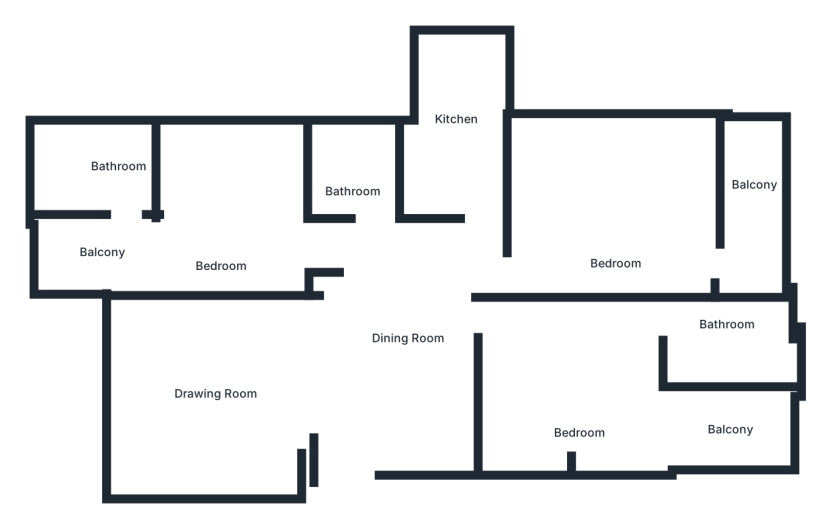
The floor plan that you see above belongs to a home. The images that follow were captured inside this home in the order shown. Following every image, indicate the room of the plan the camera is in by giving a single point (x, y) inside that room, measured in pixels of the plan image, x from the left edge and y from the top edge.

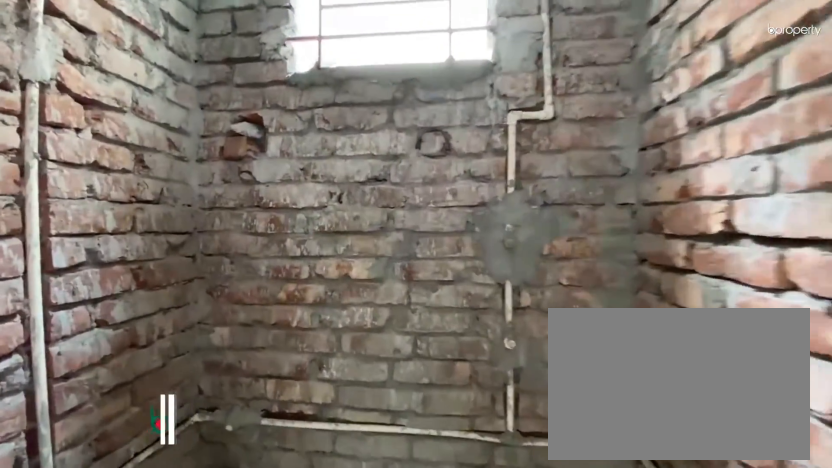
(353, 167)
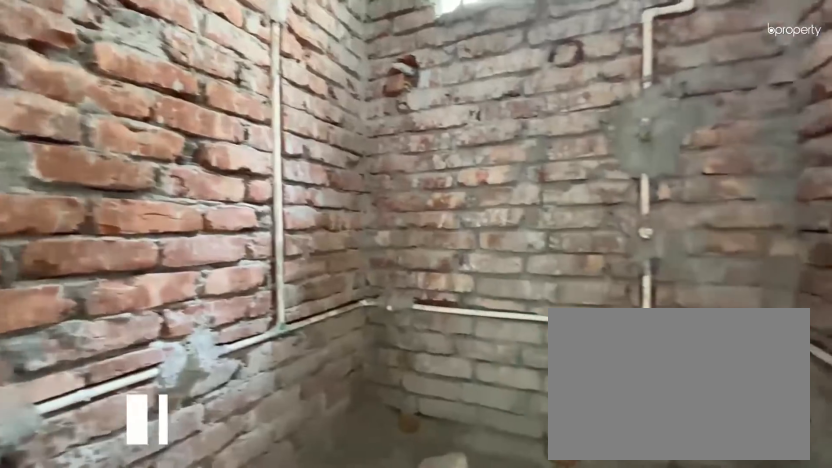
(353, 167)
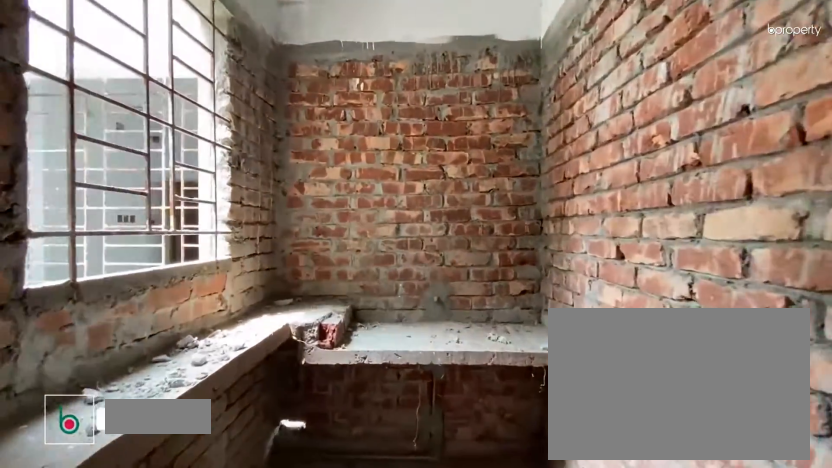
(481, 199)
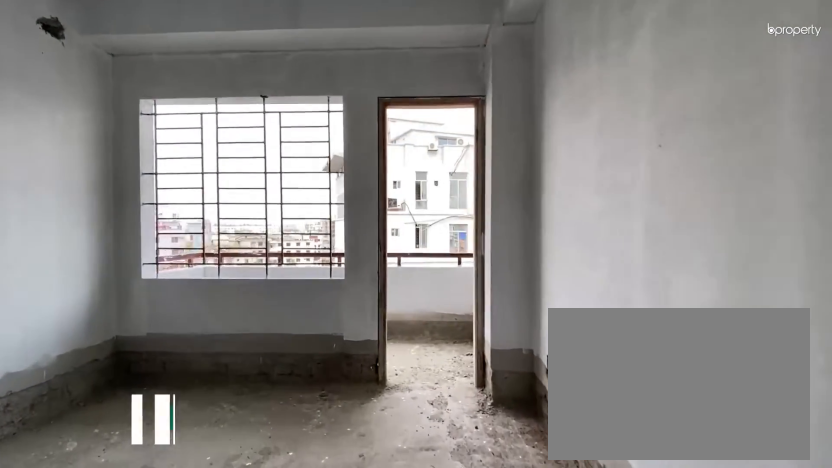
(611, 230)
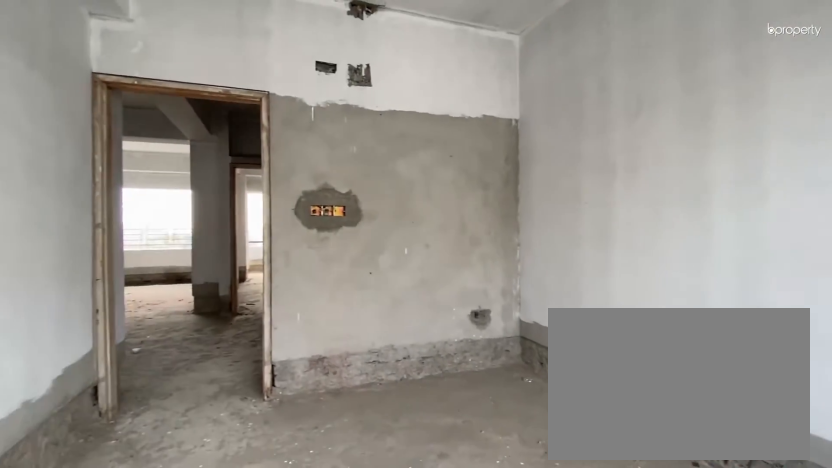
(611, 230)
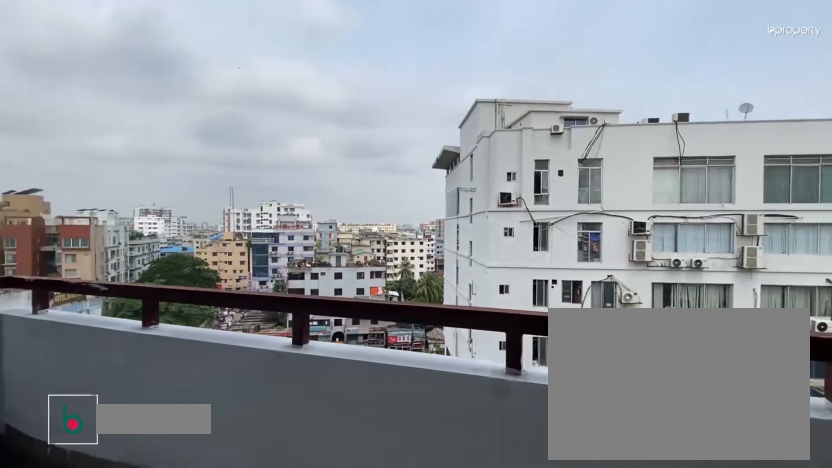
(749, 206)
